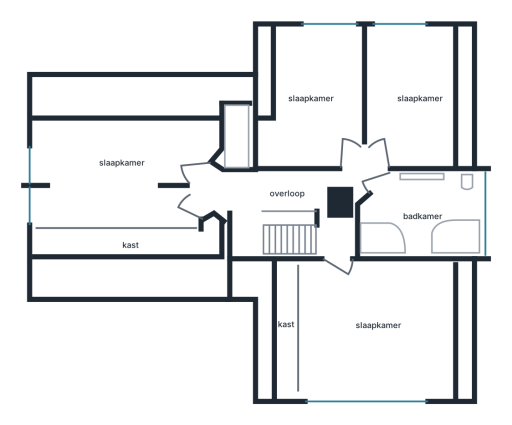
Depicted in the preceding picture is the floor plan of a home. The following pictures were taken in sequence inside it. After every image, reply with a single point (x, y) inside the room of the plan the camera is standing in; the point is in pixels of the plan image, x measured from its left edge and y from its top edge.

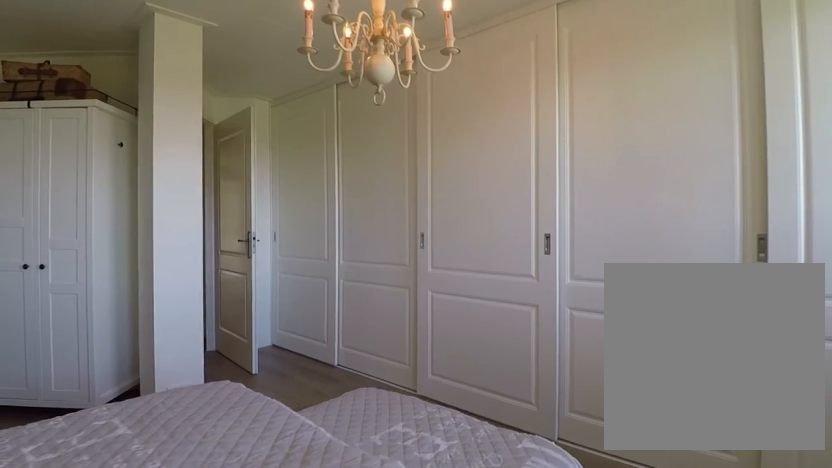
(120, 175)
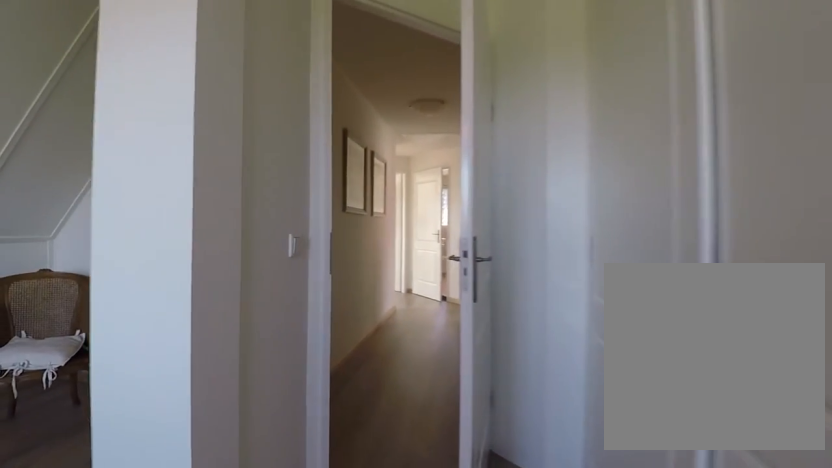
(120, 175)
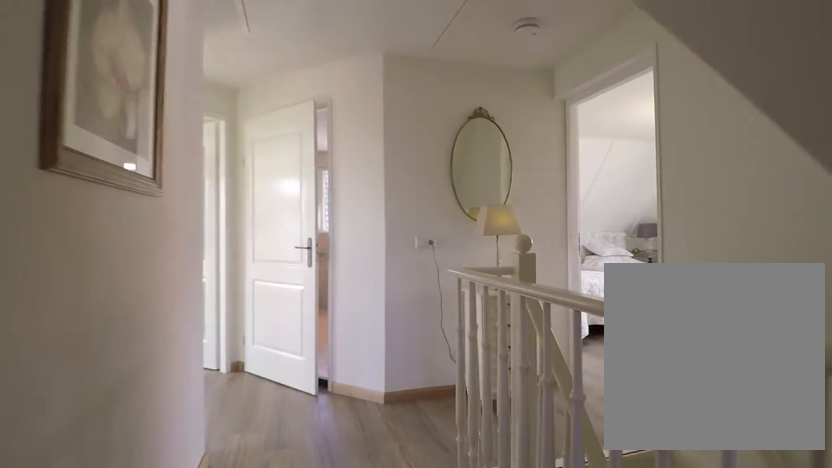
(299, 195)
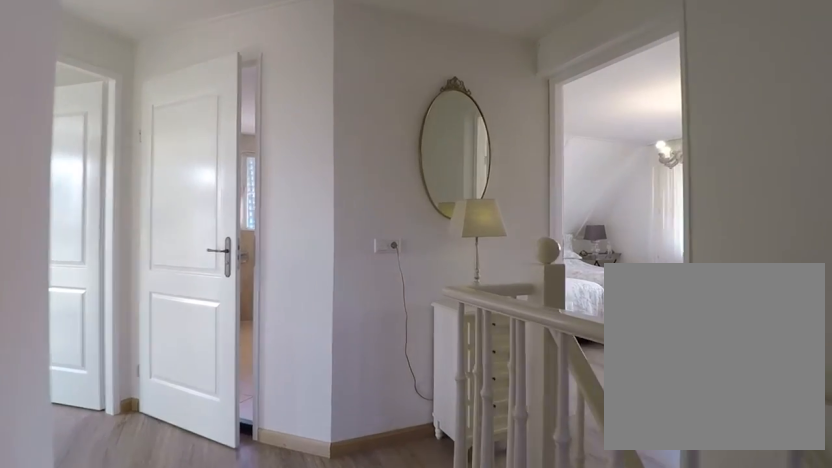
(299, 195)
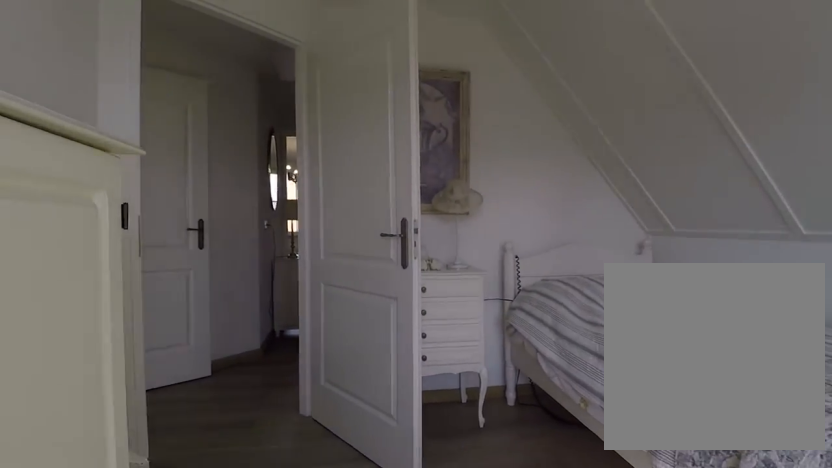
(315, 99)
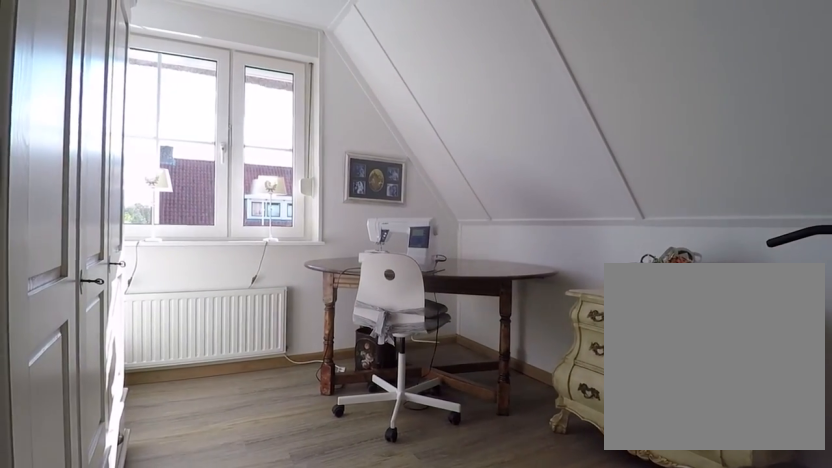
(413, 97)
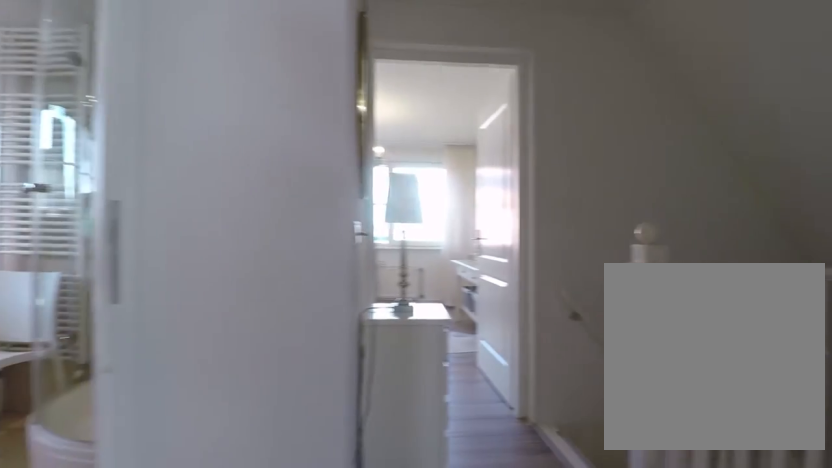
(300, 195)
